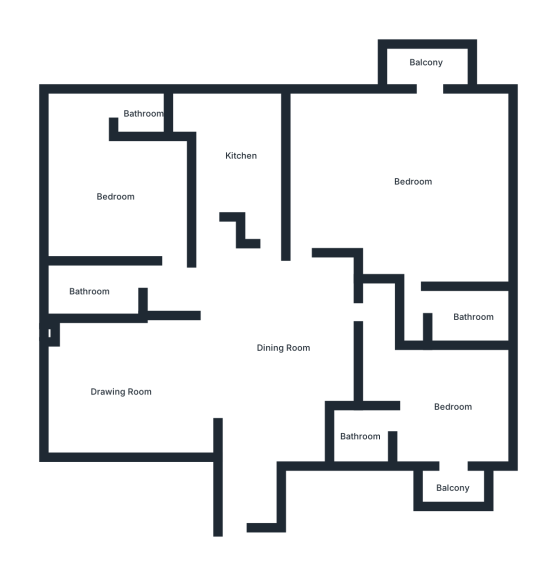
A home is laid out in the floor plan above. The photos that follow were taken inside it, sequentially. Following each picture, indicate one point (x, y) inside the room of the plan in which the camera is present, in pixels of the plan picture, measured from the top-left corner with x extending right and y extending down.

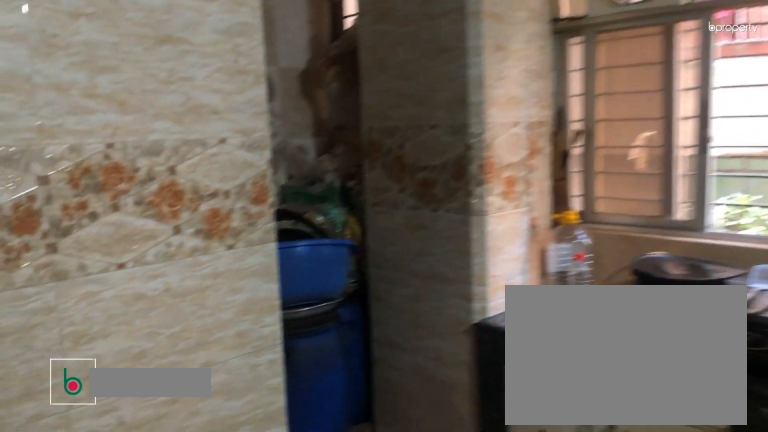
(241, 158)
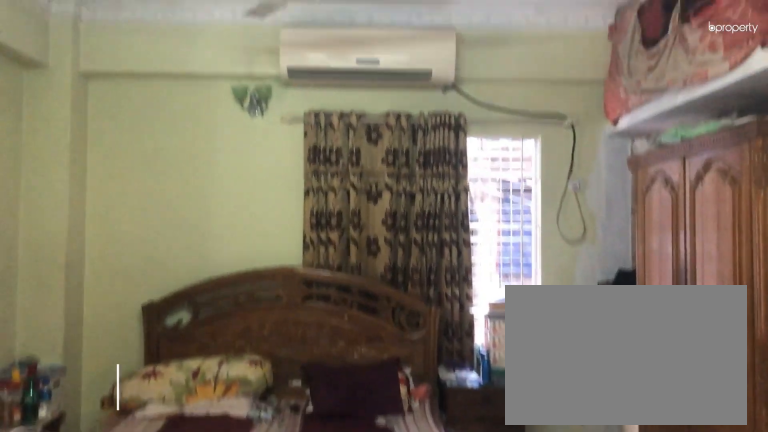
(414, 181)
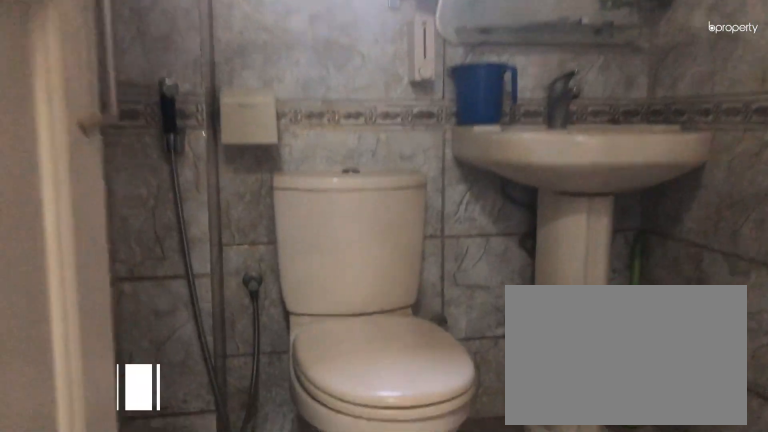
(474, 315)
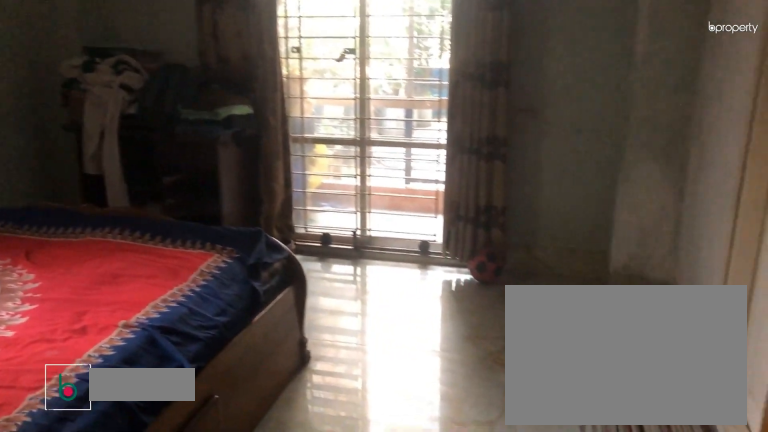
(454, 406)
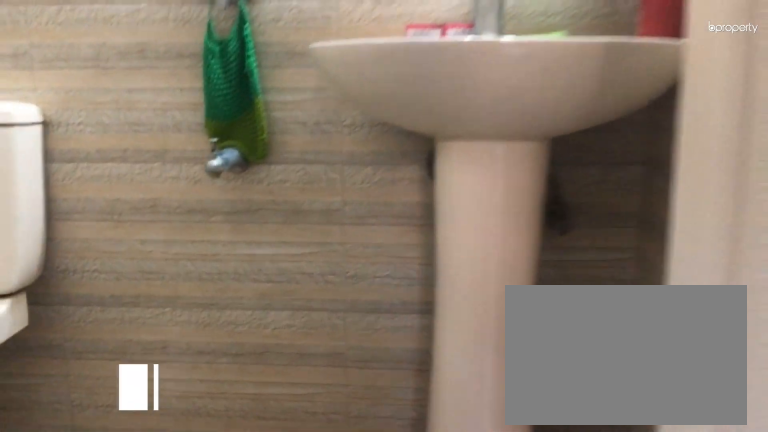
(360, 436)
